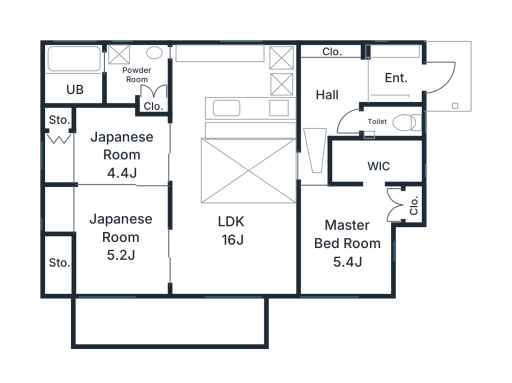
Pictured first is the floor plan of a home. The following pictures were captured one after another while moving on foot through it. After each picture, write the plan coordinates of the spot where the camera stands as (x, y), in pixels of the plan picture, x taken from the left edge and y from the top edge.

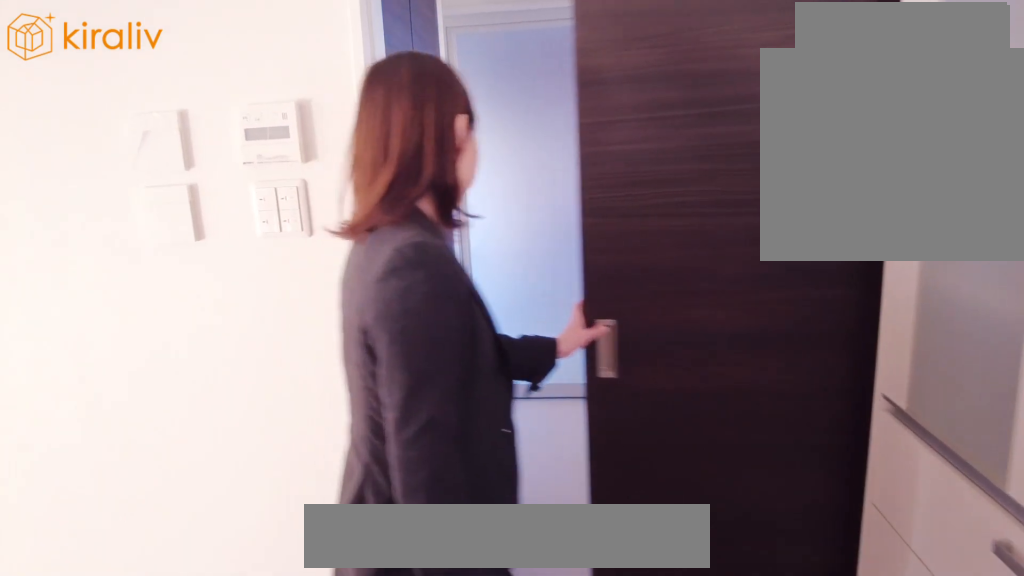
(174, 91)
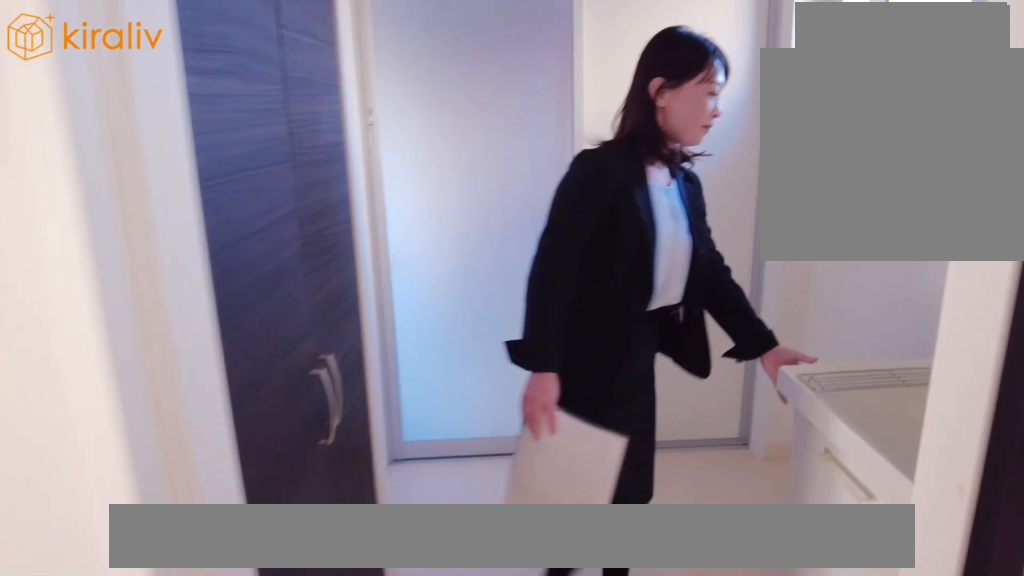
(140, 90)
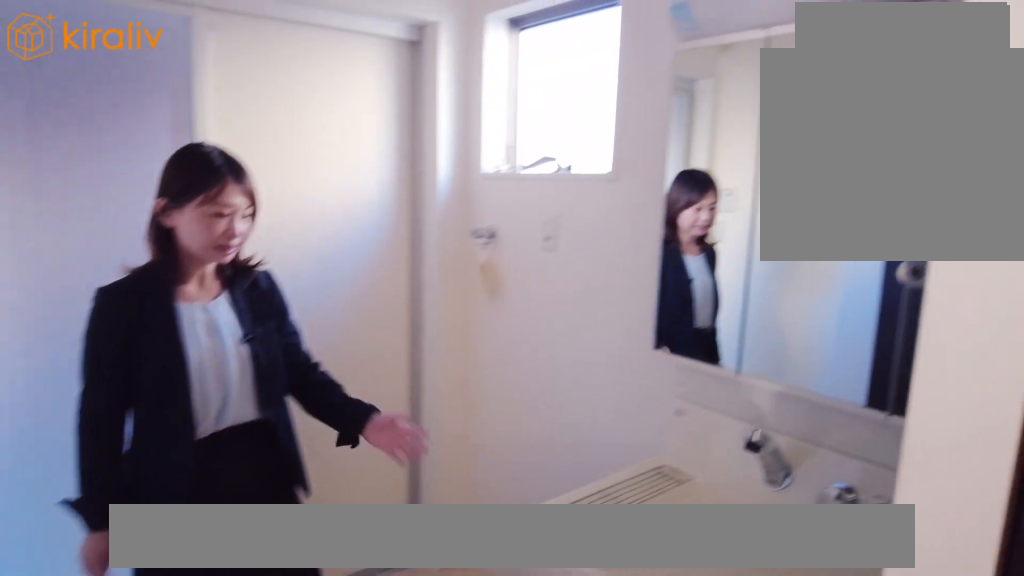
(140, 88)
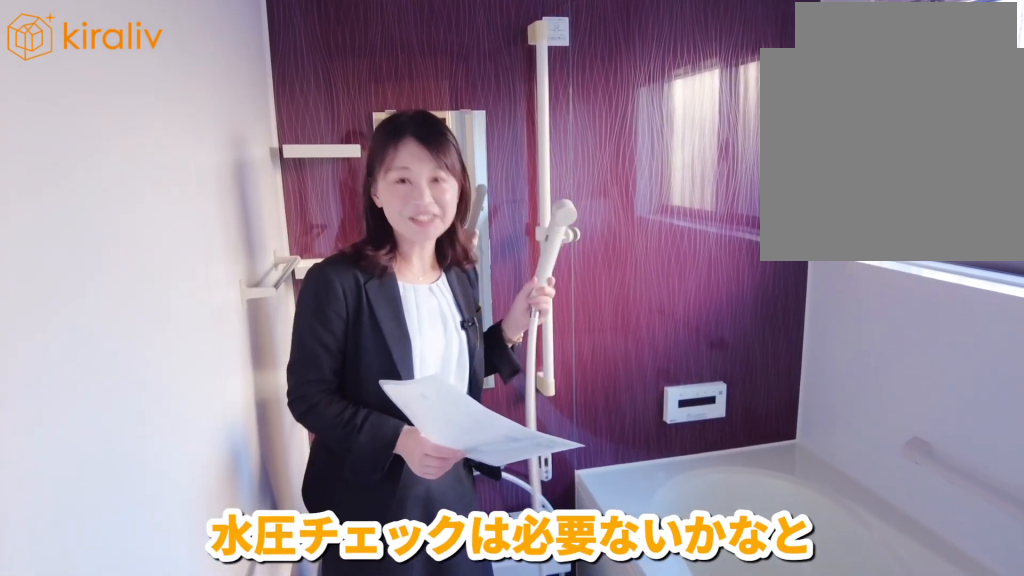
(78, 90)
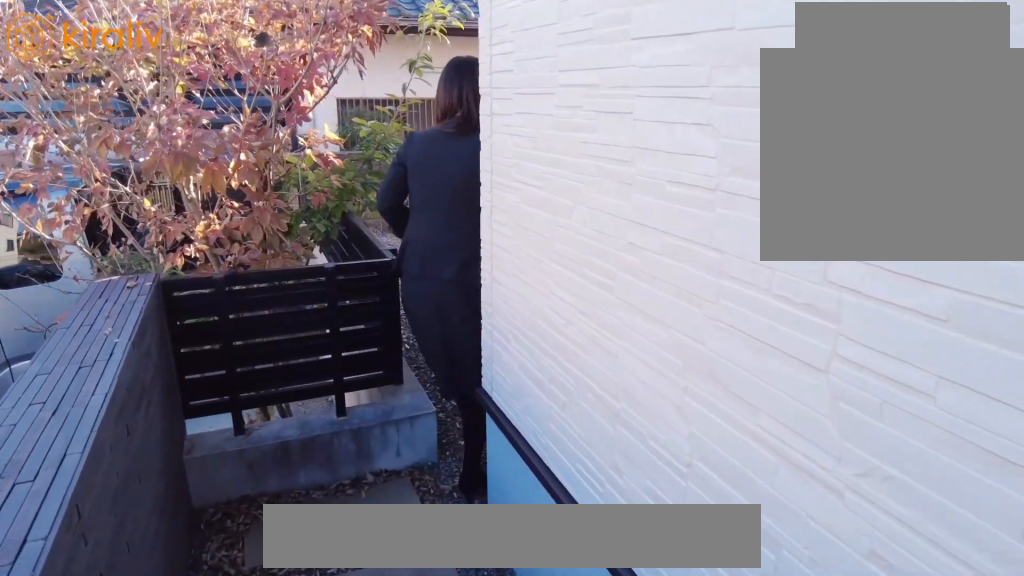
(420, 228)
